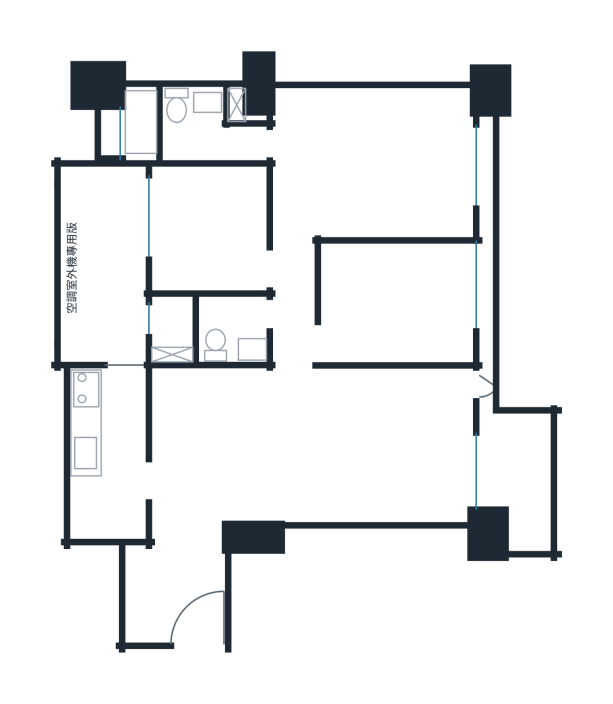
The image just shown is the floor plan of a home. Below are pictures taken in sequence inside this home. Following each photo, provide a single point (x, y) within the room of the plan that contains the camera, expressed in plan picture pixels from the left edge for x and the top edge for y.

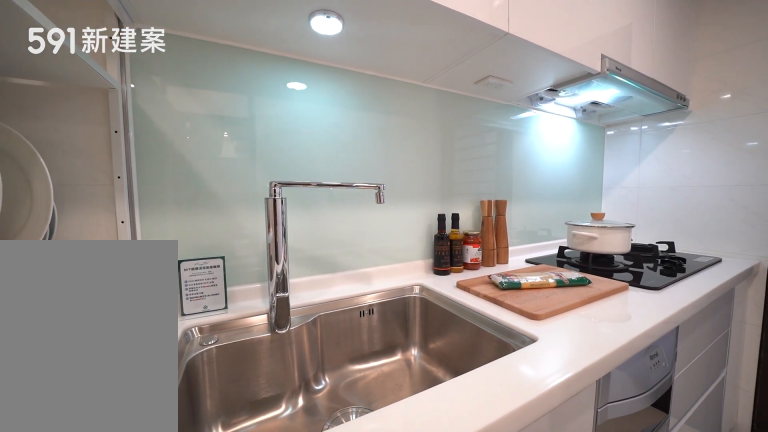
(108, 453)
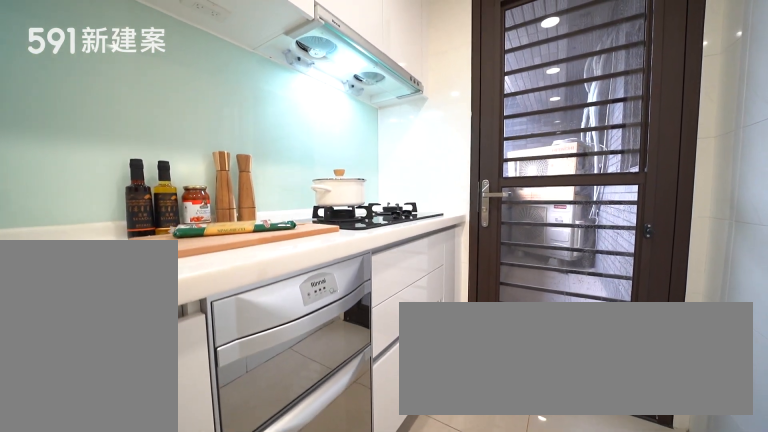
(108, 453)
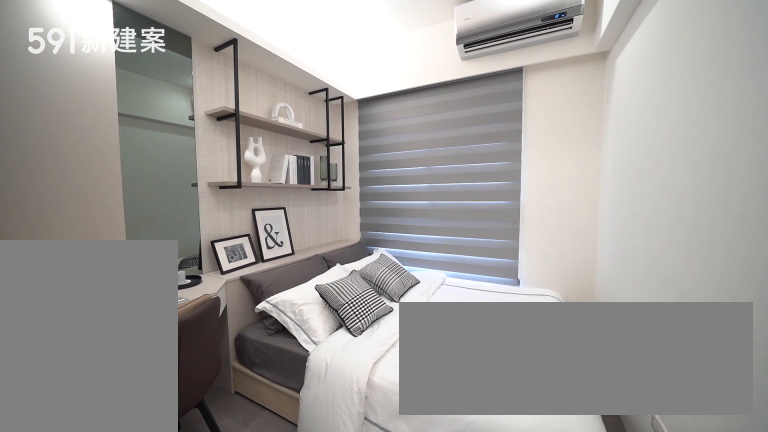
(401, 299)
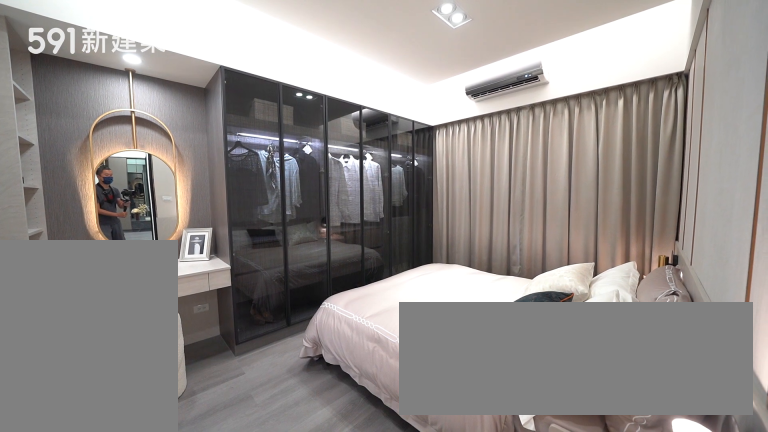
(379, 160)
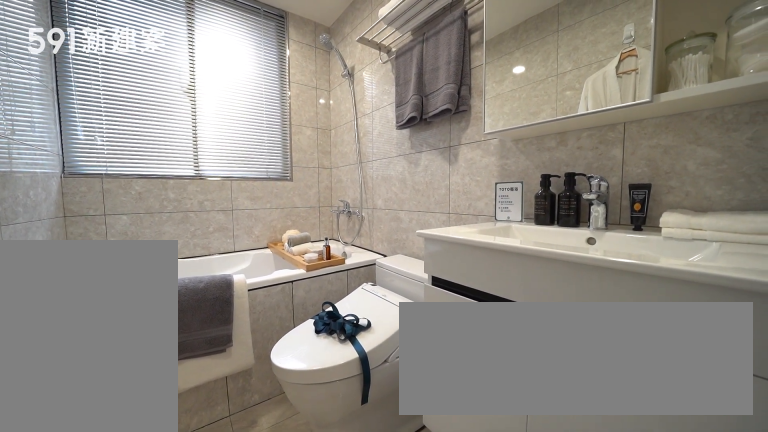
(191, 122)
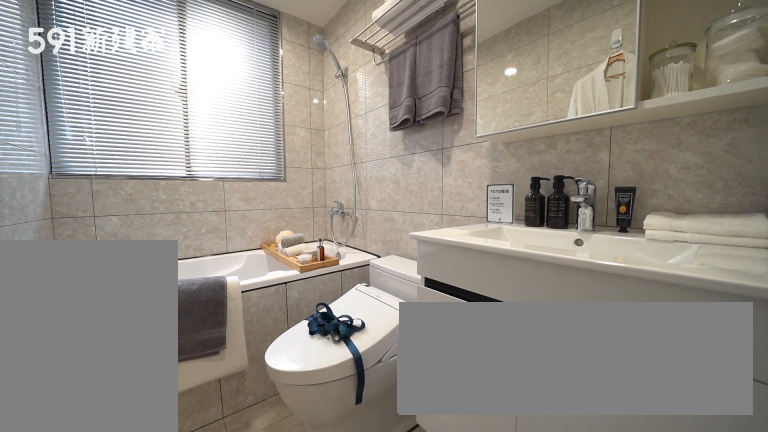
(191, 122)
